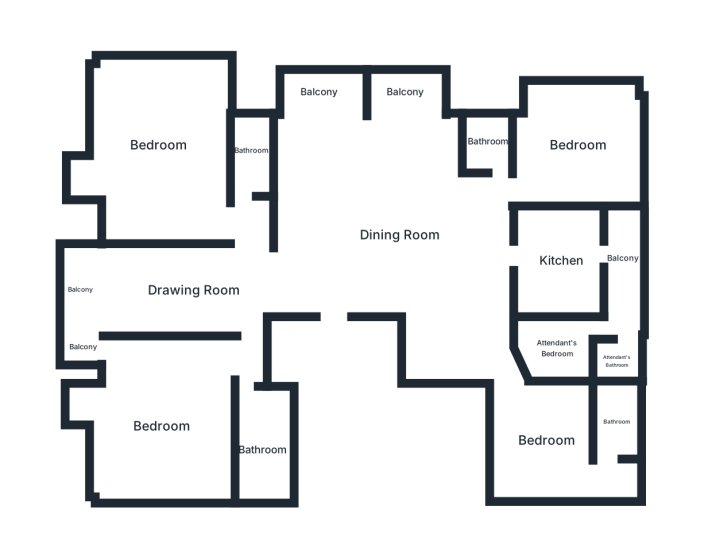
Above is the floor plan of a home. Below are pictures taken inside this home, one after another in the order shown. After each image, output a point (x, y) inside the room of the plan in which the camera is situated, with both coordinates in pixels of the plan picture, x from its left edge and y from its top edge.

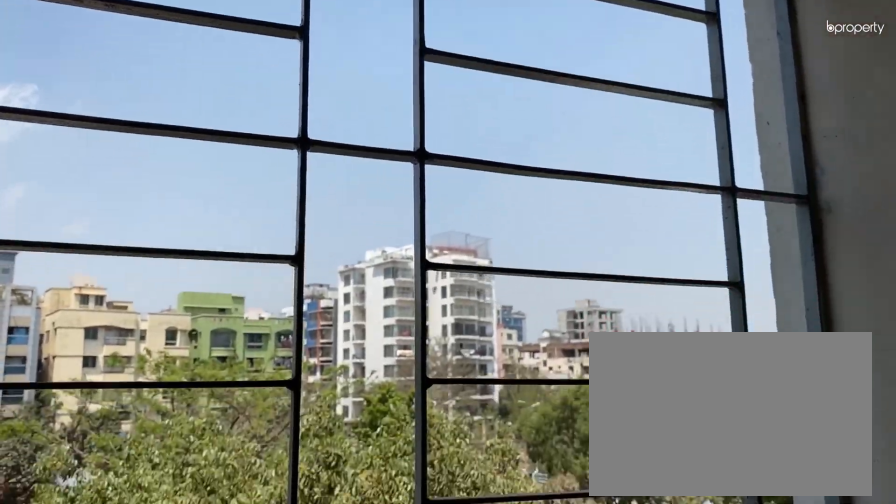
(320, 93)
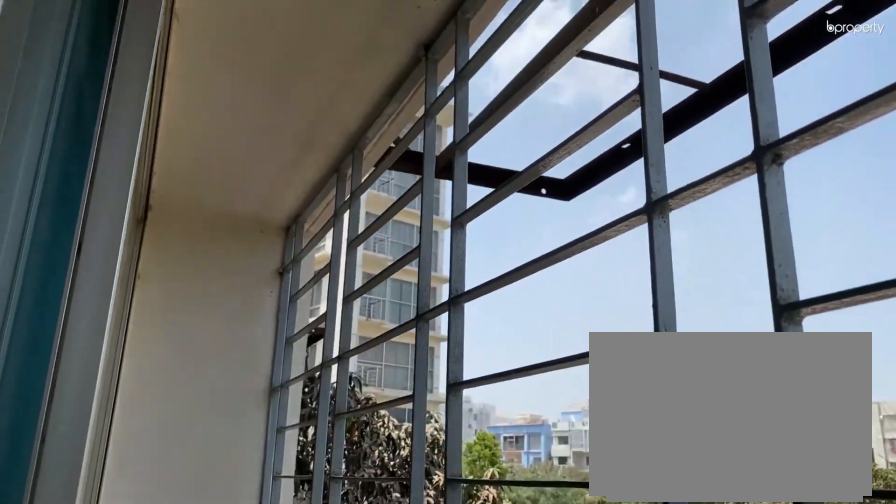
(405, 93)
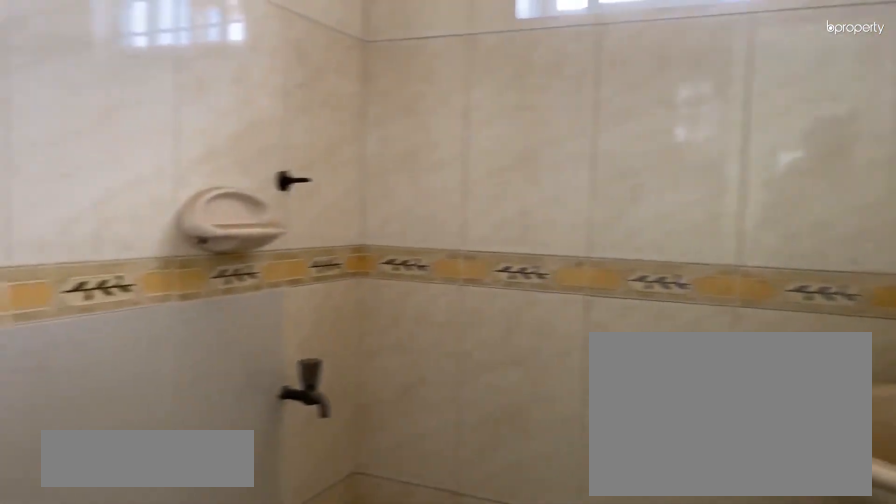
(489, 142)
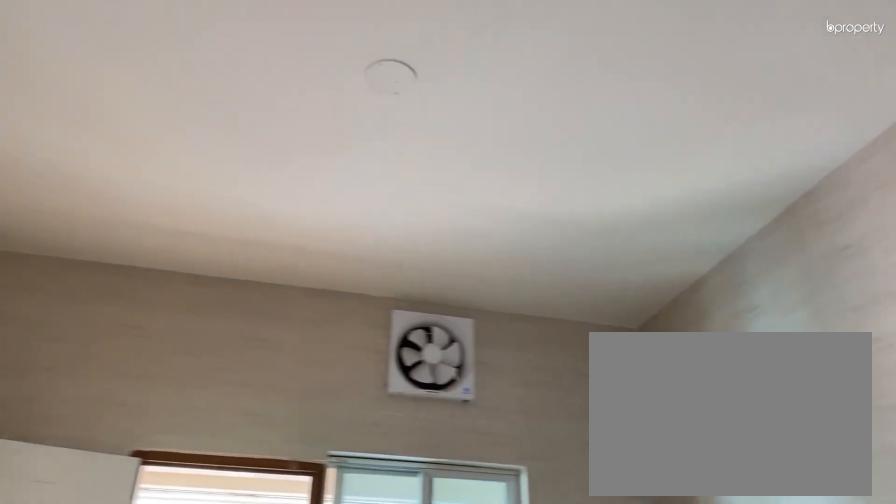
(561, 261)
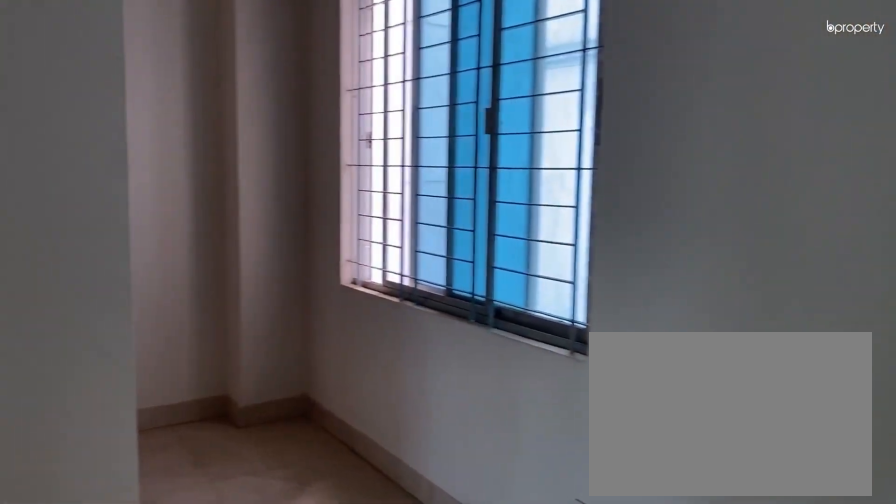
(545, 437)
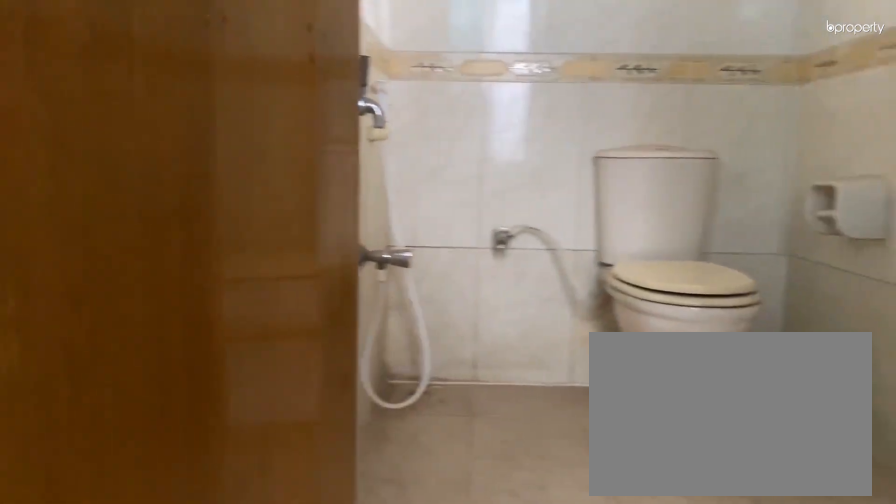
(616, 422)
